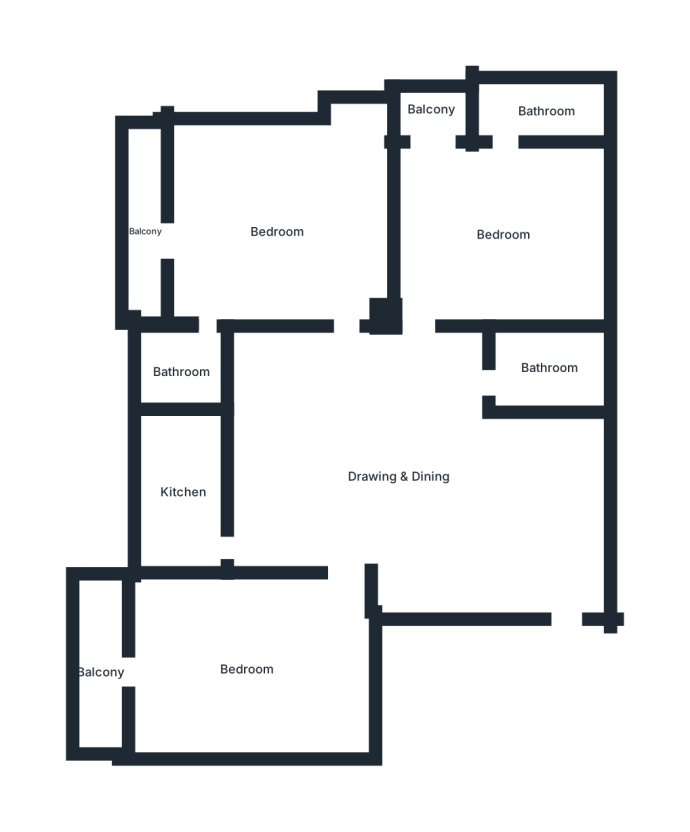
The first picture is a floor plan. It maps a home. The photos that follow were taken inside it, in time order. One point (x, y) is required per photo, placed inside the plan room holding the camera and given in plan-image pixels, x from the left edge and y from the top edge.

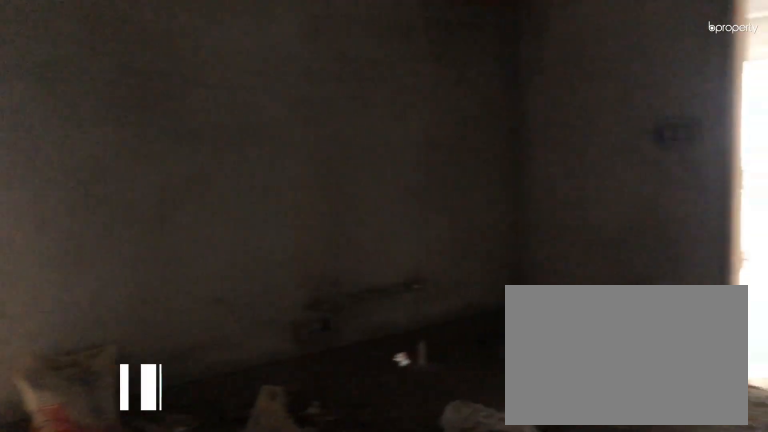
(401, 476)
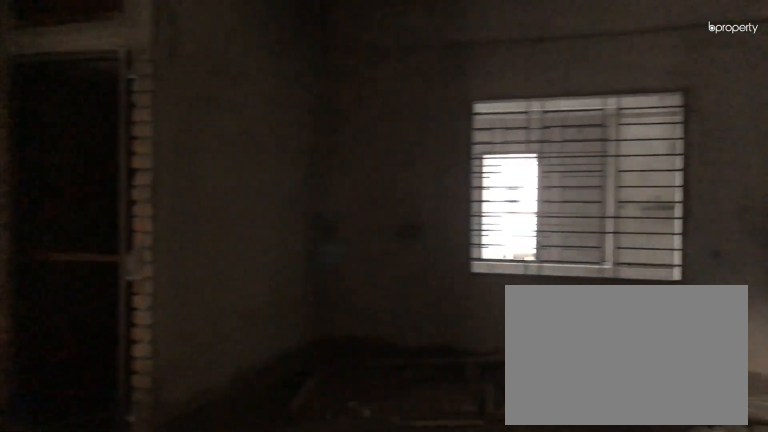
(401, 476)
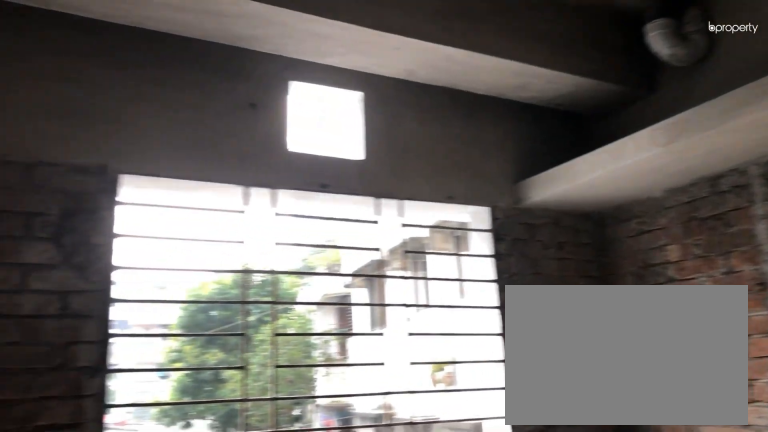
(186, 491)
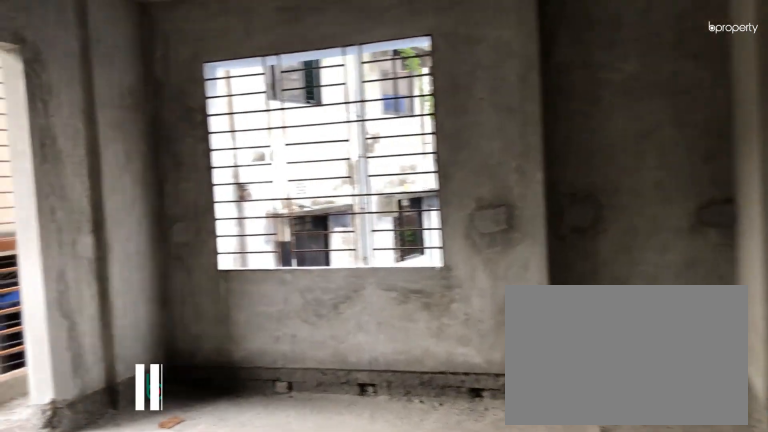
(306, 261)
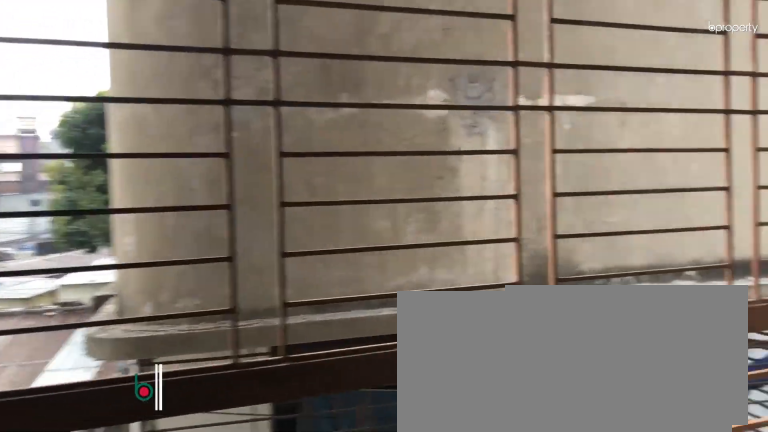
(148, 232)
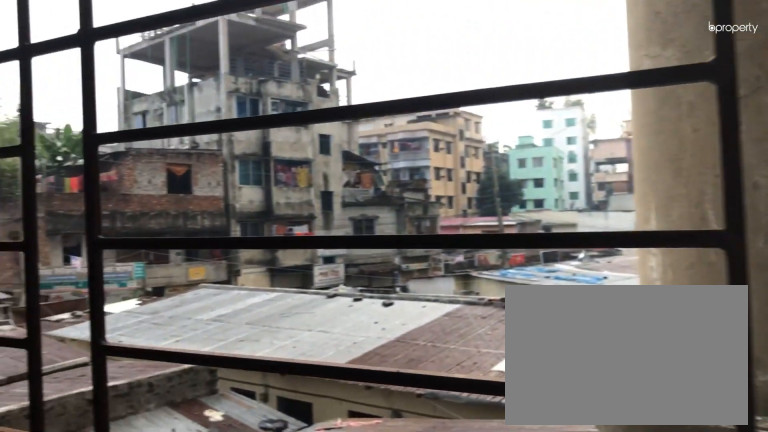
(148, 232)
